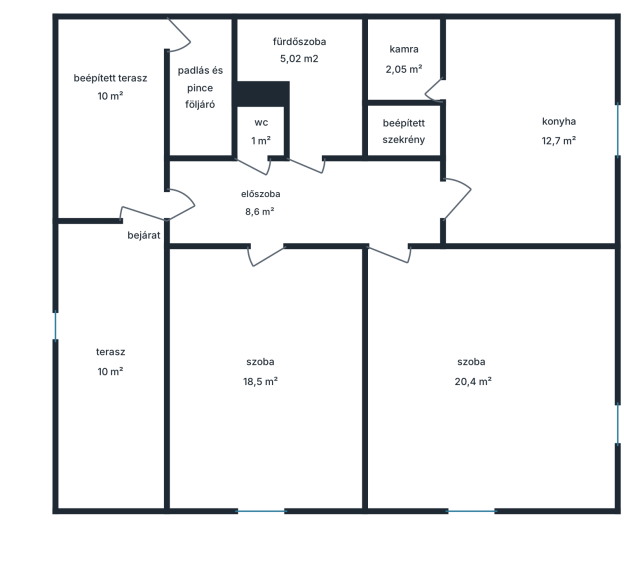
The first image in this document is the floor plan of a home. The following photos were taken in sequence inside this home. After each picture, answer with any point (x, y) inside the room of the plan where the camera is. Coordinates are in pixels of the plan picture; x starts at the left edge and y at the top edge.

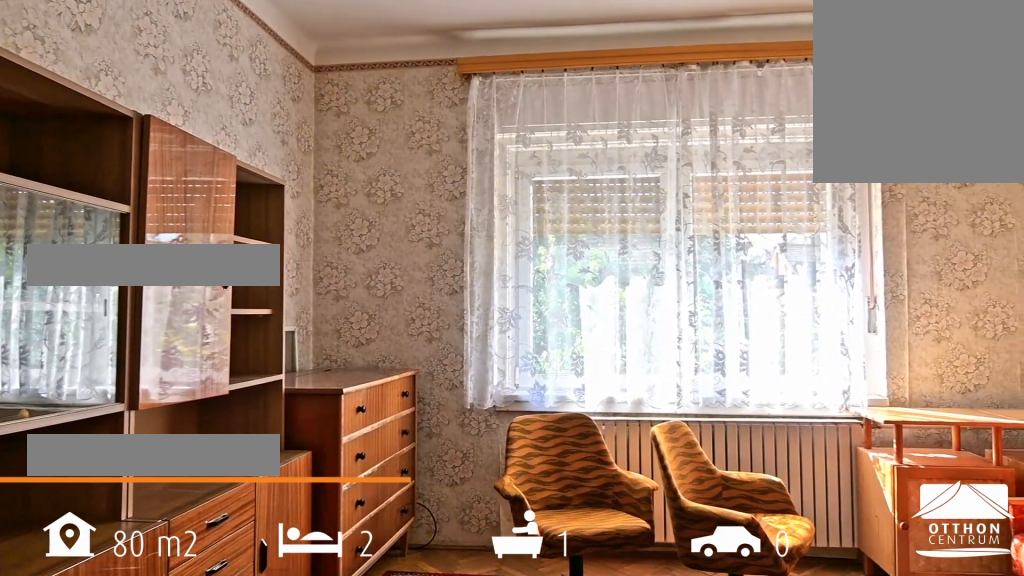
(268, 346)
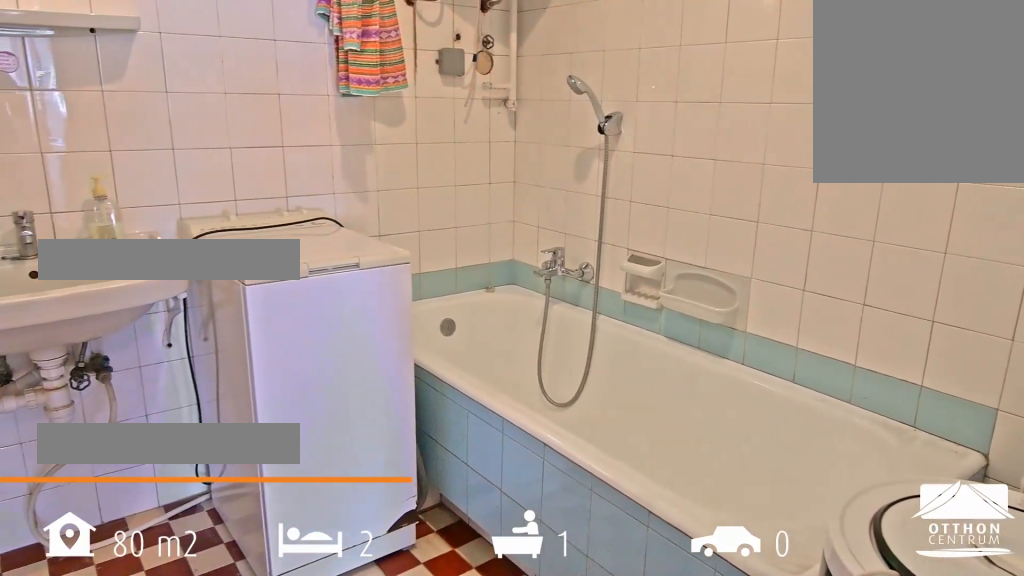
(326, 95)
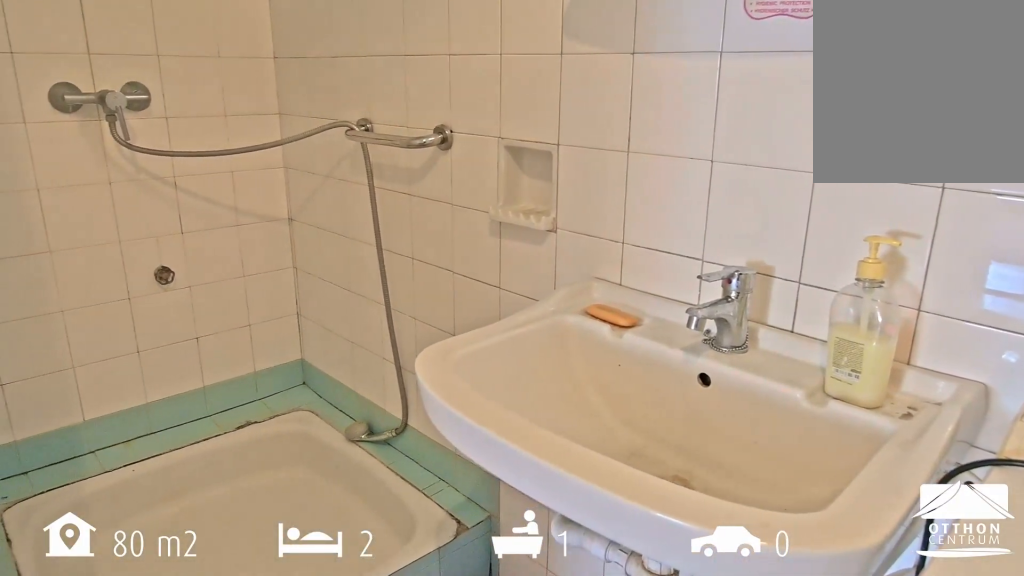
(326, 95)
